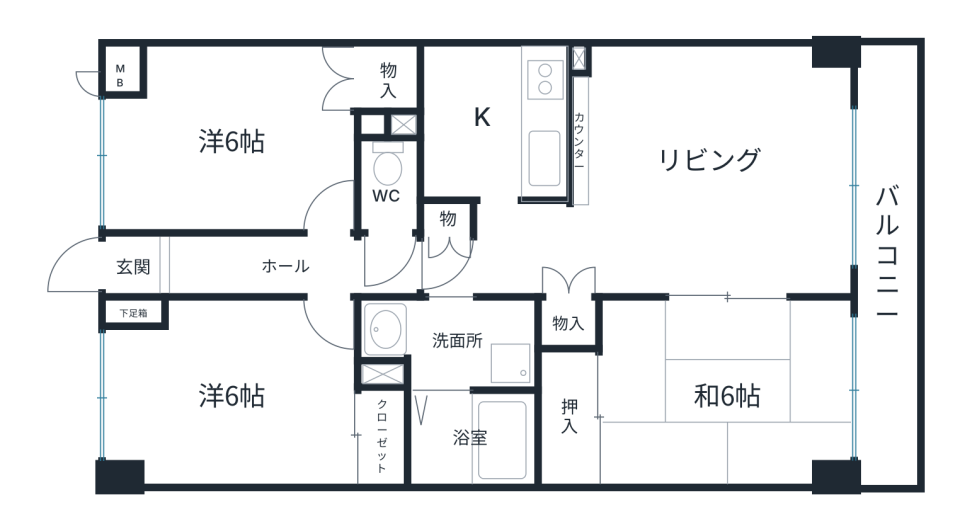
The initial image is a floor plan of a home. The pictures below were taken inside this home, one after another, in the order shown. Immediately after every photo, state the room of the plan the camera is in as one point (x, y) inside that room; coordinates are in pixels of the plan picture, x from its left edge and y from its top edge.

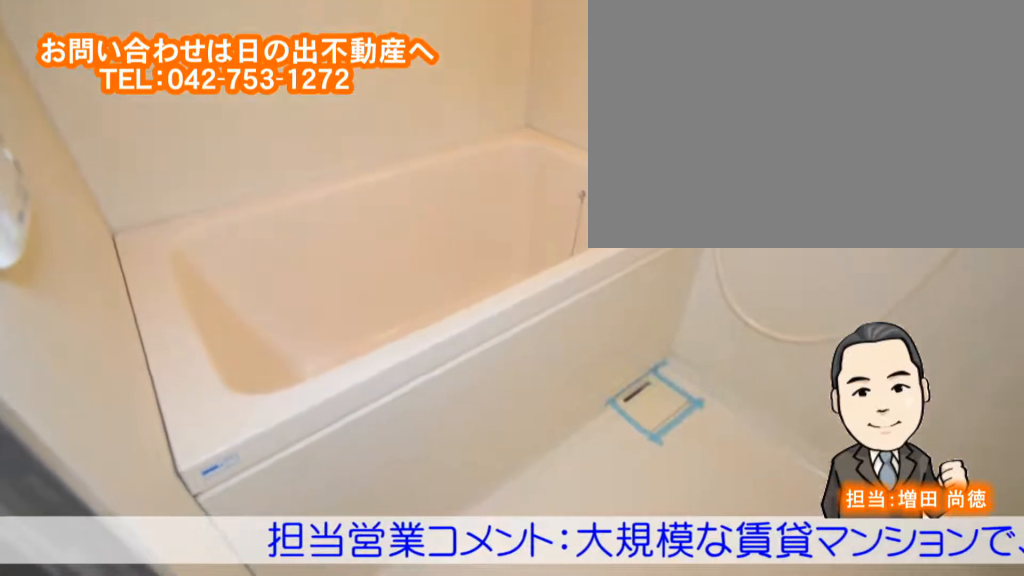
(472, 439)
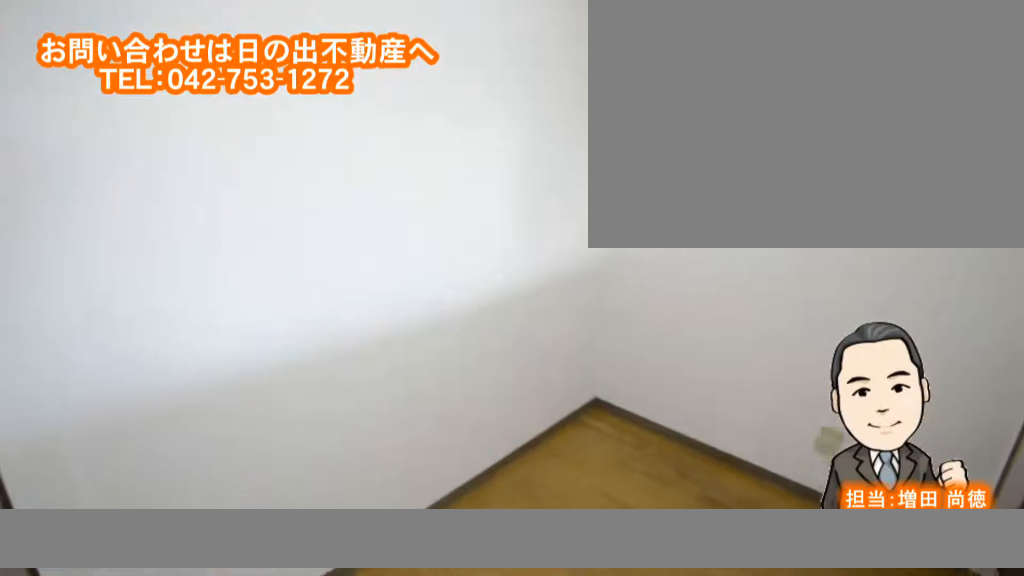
(477, 124)
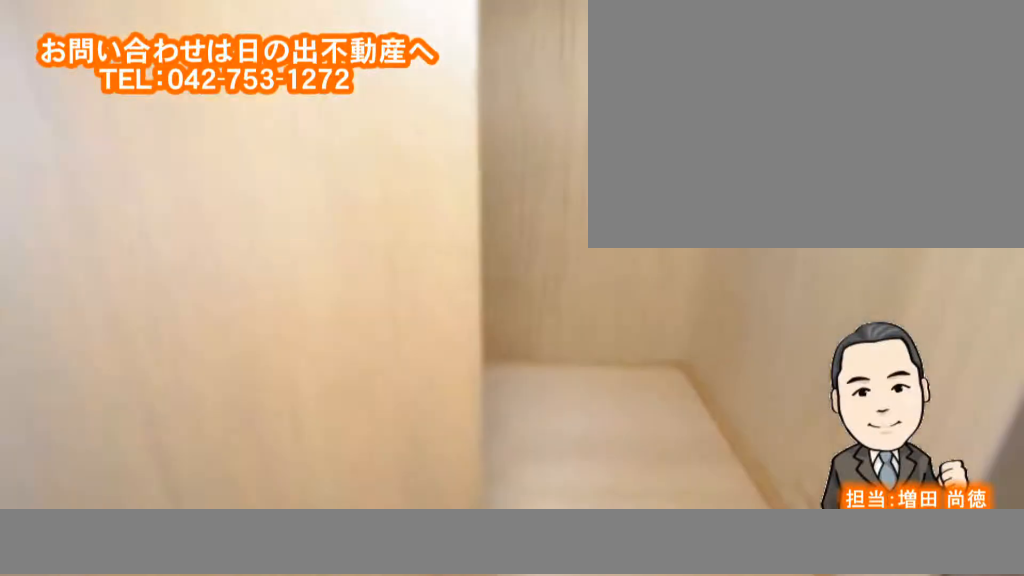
(702, 204)
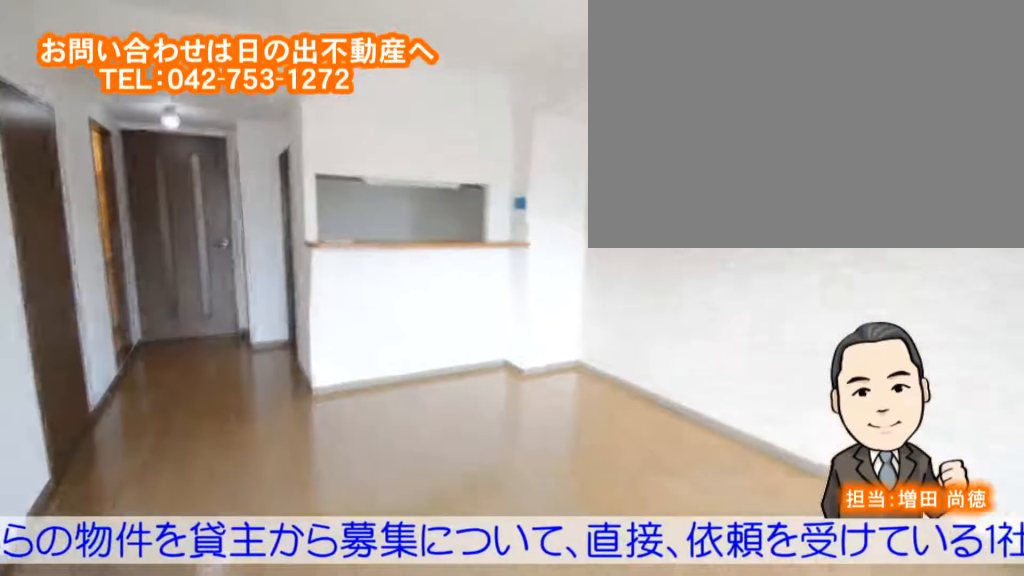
(701, 203)
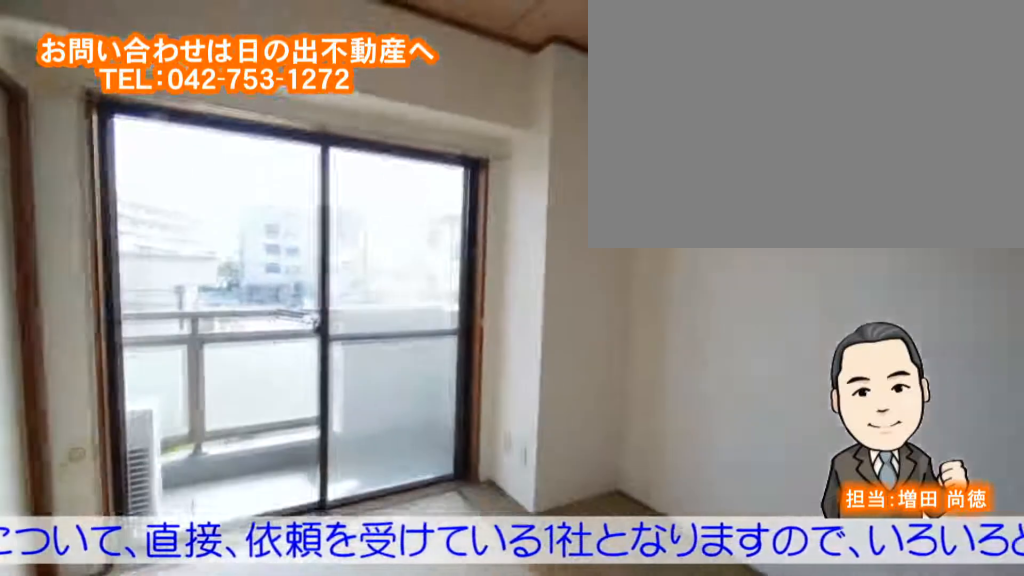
(662, 382)
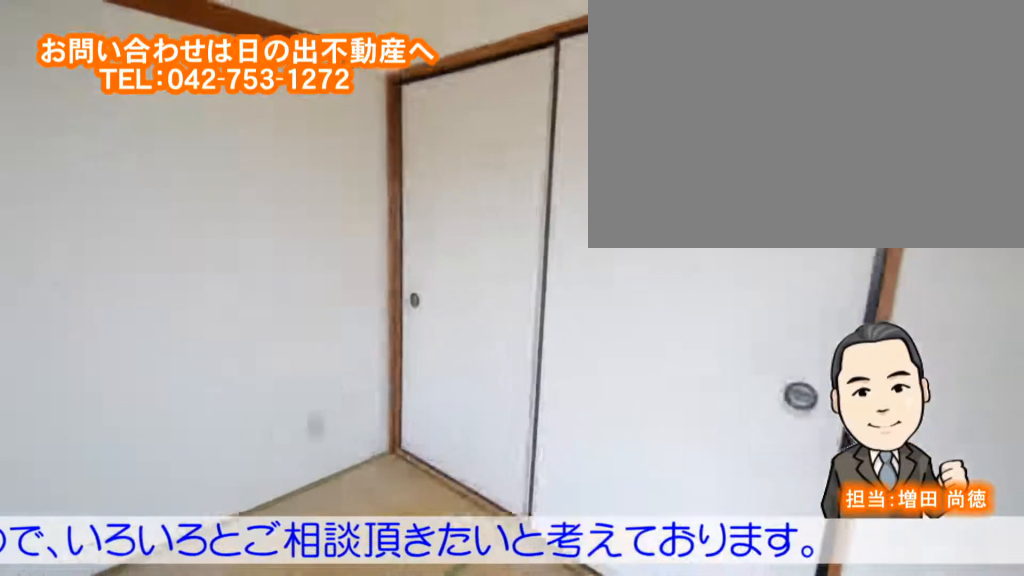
(662, 383)
